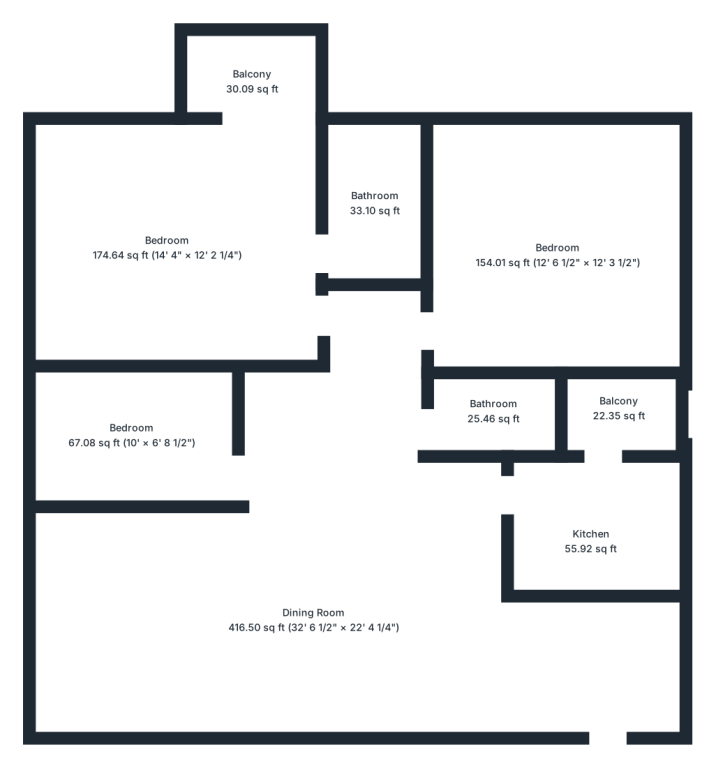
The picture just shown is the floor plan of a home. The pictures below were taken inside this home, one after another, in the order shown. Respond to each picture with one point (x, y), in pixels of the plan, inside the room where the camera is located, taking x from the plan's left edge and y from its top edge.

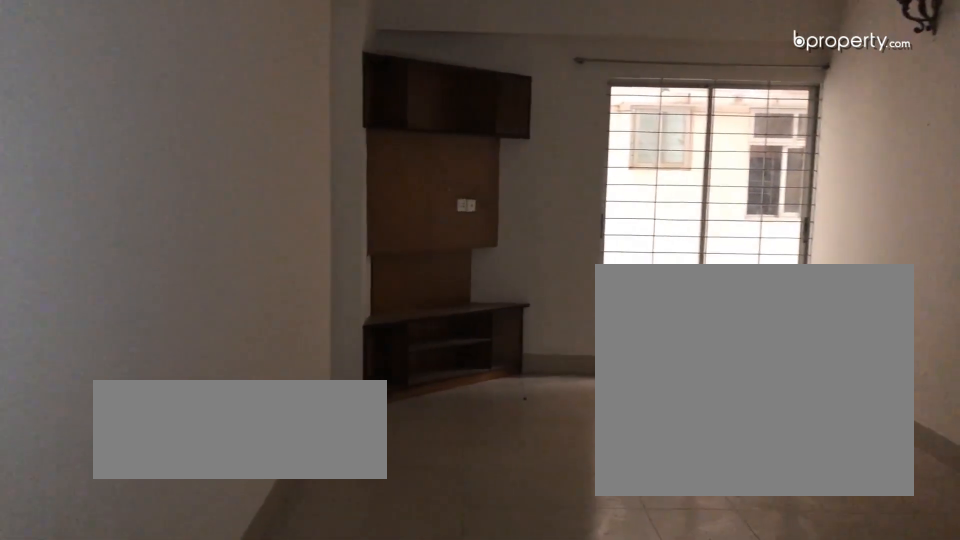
(313, 636)
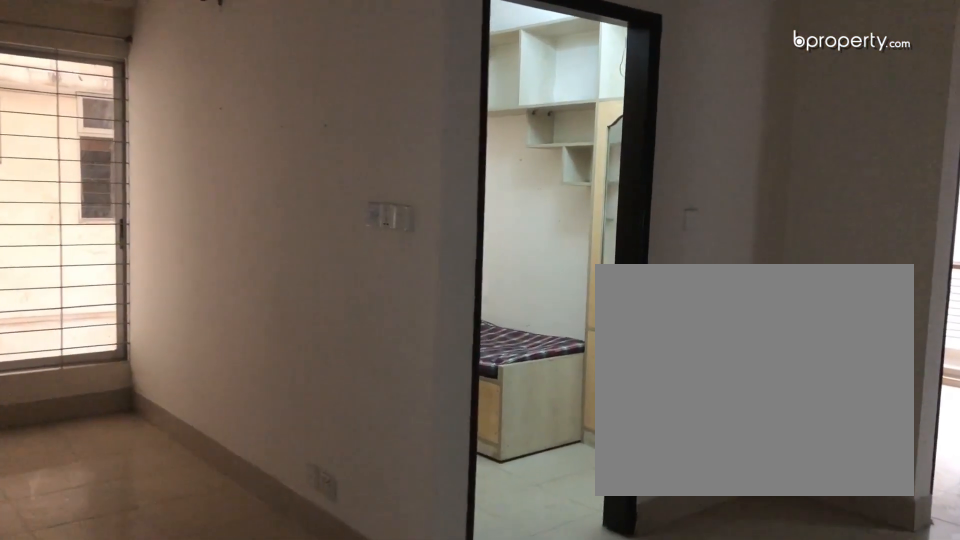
(313, 636)
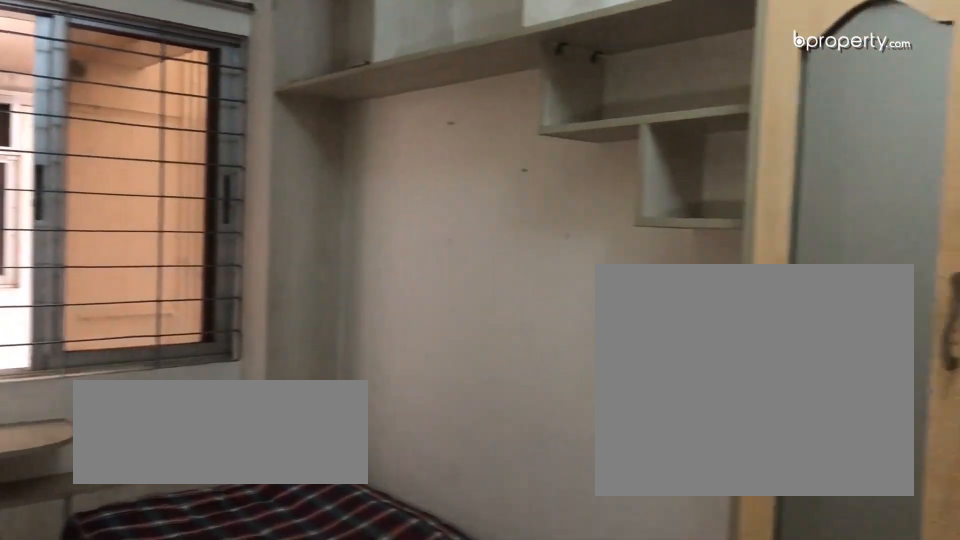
(131, 425)
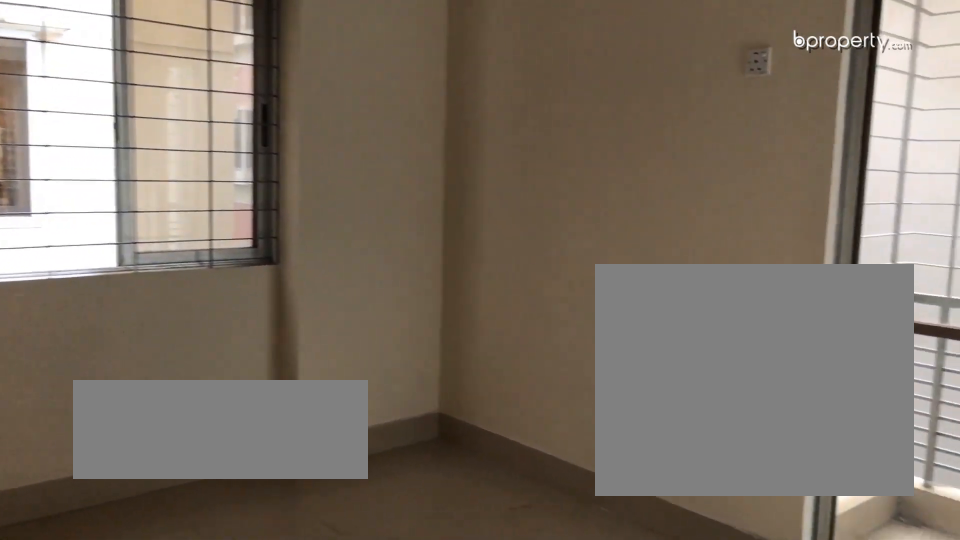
(170, 256)
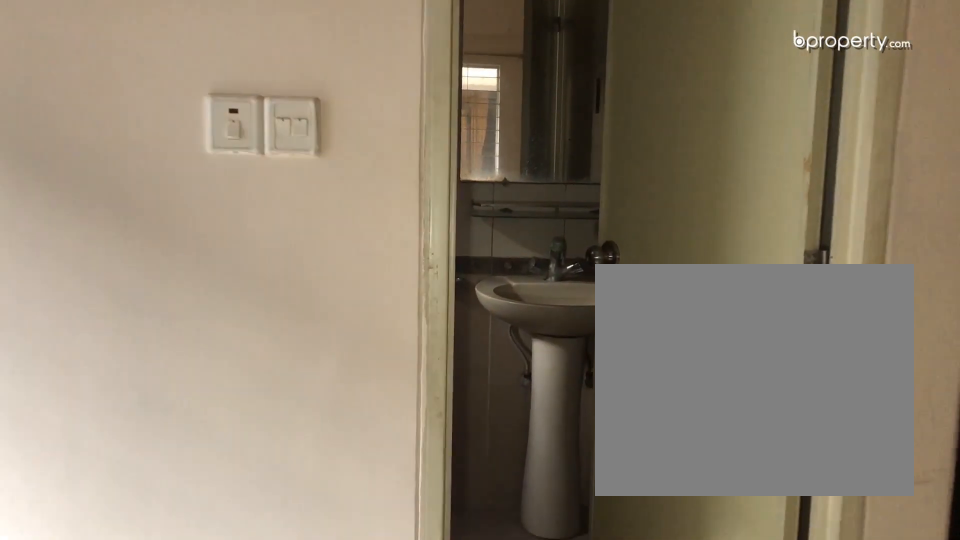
(170, 256)
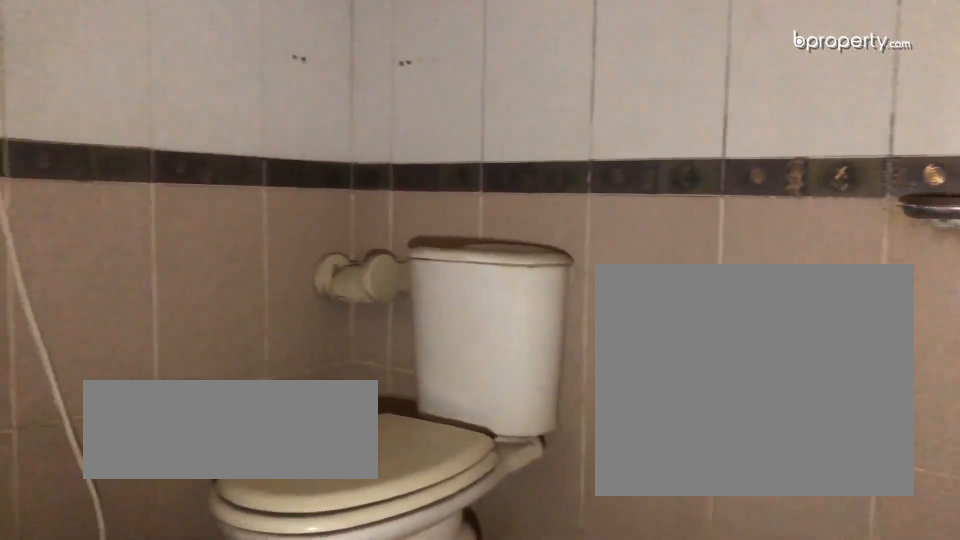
(378, 213)
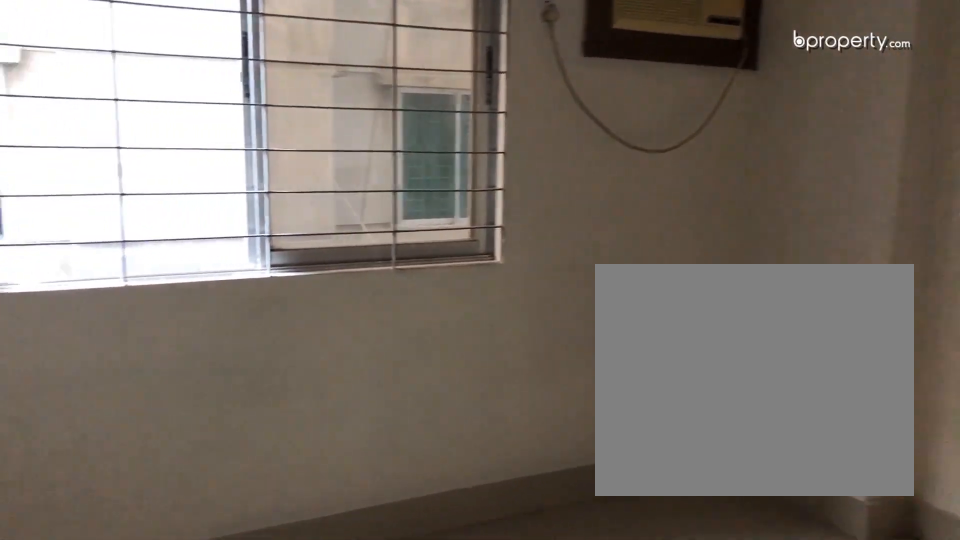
(559, 261)
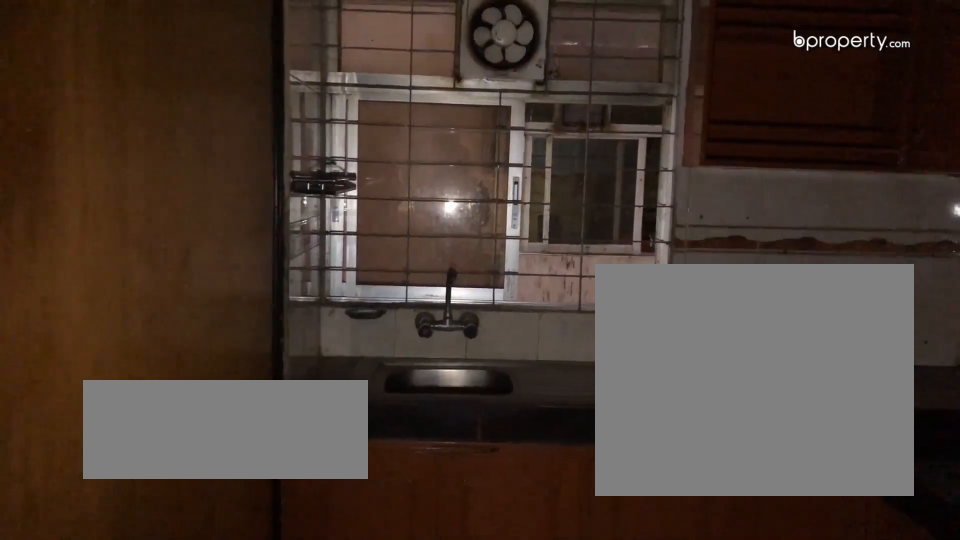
(591, 538)
